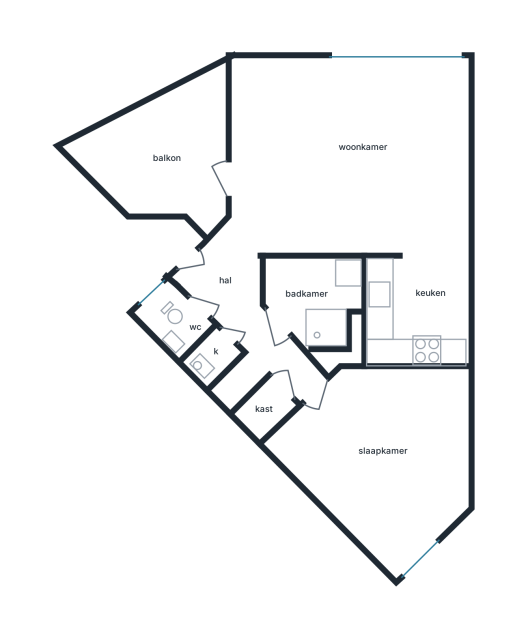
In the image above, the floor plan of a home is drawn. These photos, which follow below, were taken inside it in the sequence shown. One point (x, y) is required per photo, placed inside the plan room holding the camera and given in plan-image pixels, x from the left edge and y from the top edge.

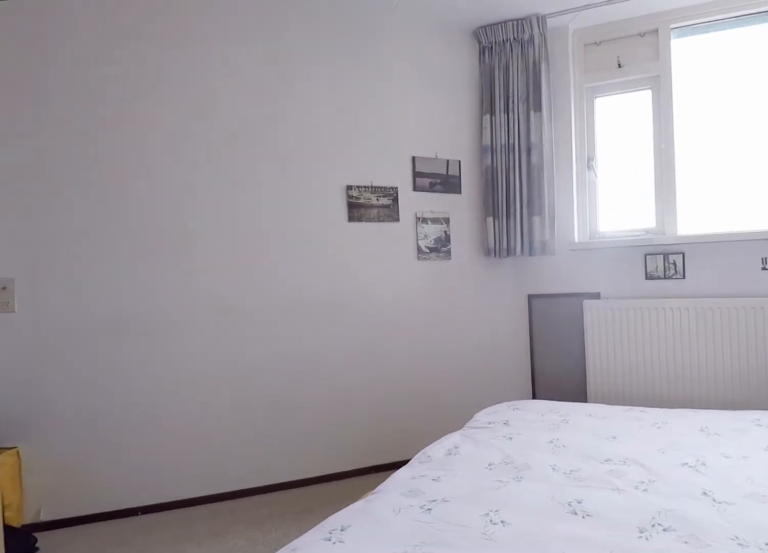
(383, 454)
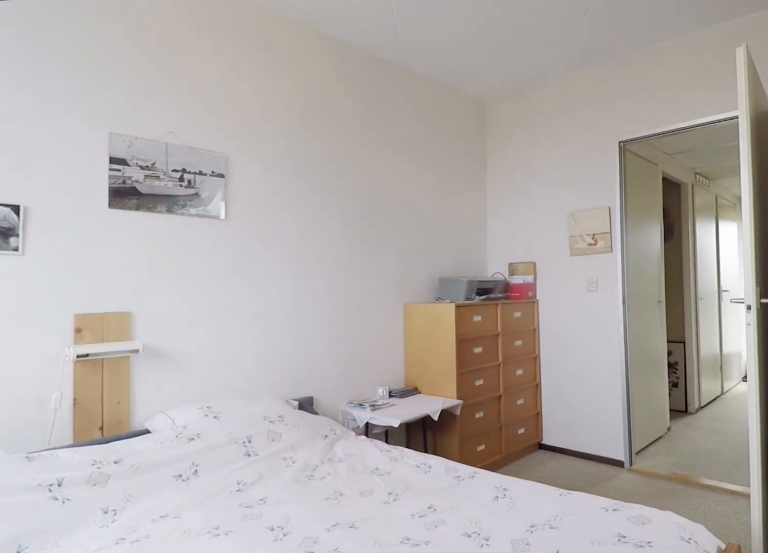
(383, 454)
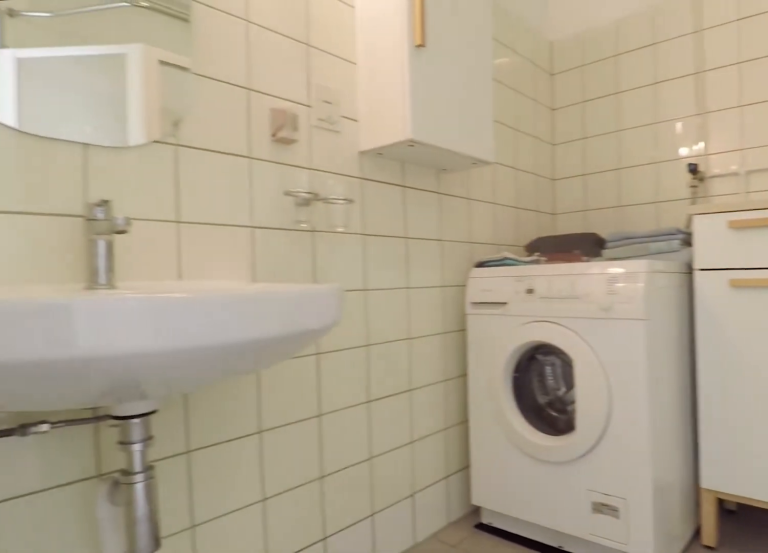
(326, 296)
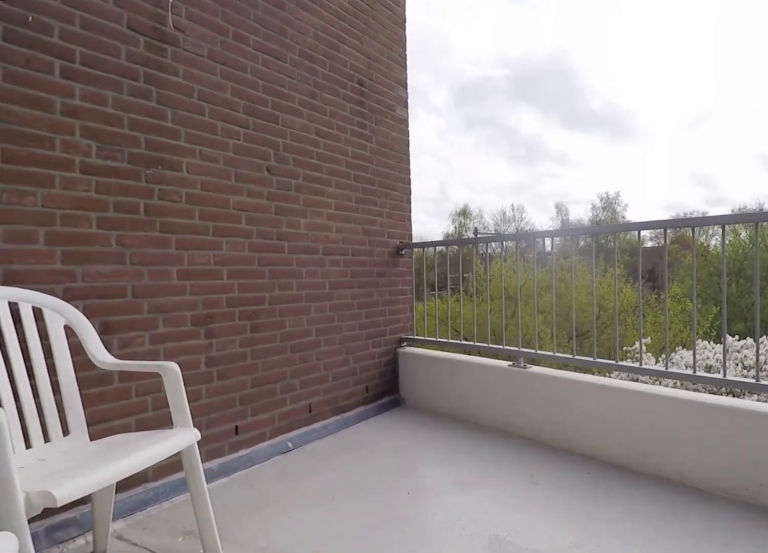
(164, 154)
